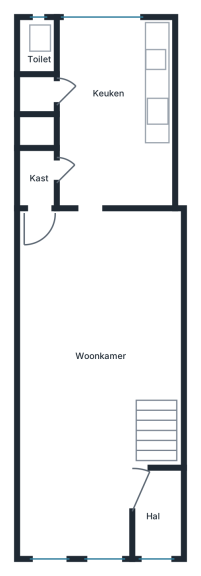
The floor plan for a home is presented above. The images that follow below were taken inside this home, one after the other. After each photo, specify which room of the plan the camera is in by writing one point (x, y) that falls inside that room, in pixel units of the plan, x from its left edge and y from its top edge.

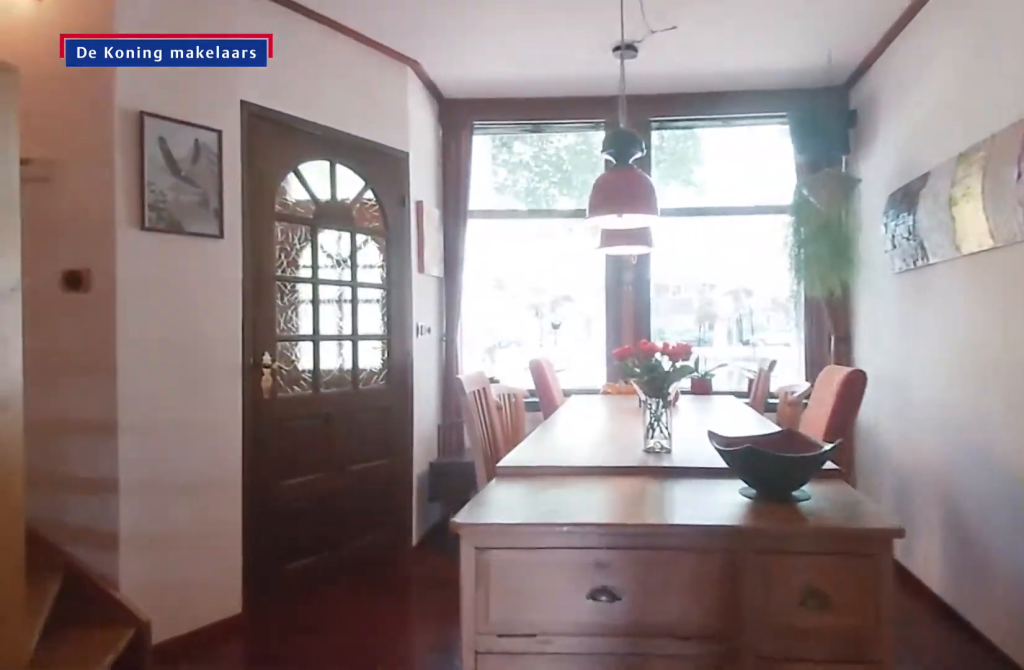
(85, 410)
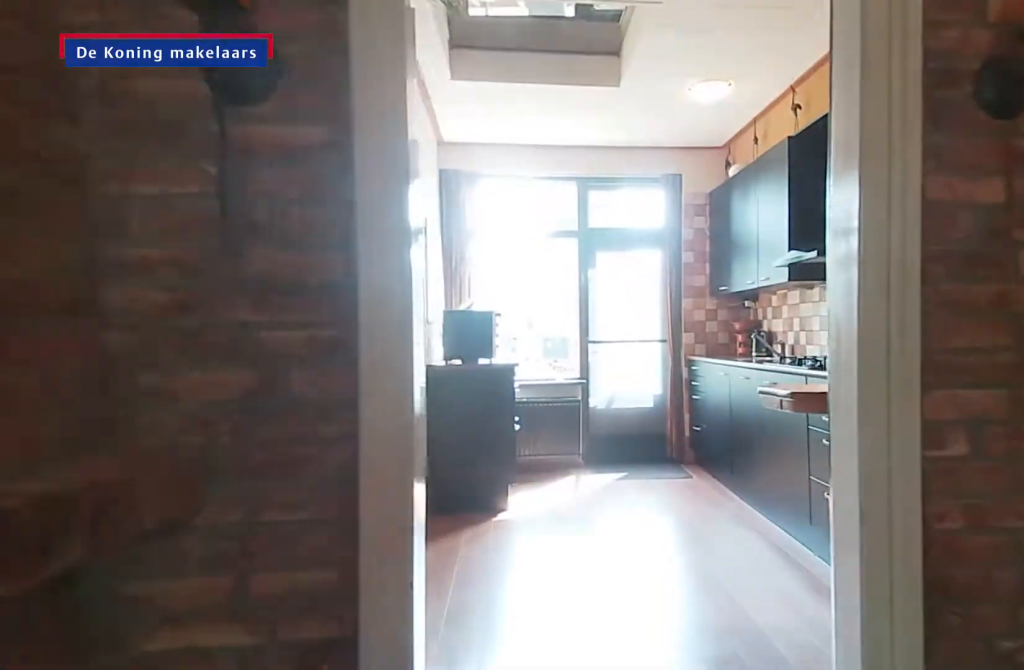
(85, 410)
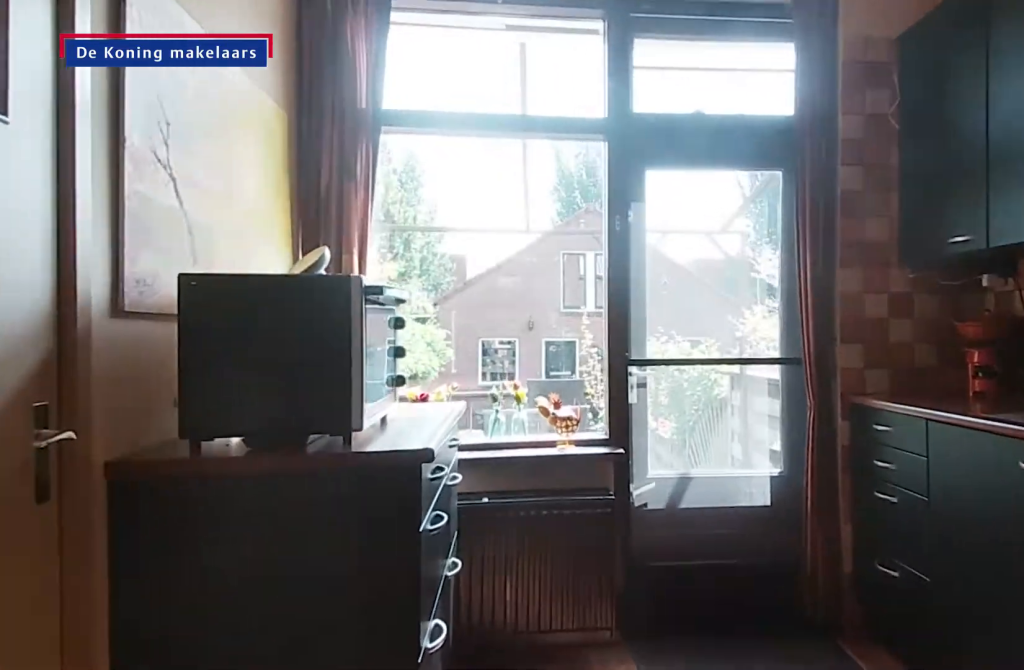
(91, 70)
